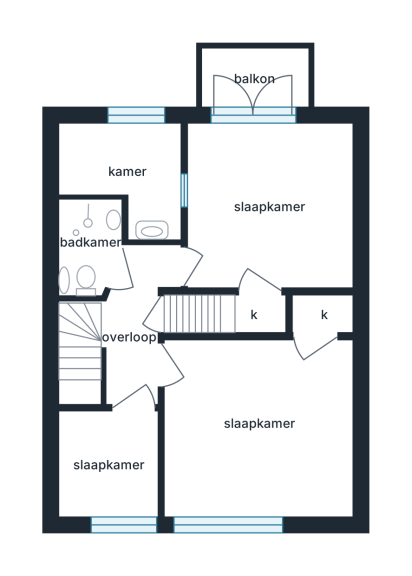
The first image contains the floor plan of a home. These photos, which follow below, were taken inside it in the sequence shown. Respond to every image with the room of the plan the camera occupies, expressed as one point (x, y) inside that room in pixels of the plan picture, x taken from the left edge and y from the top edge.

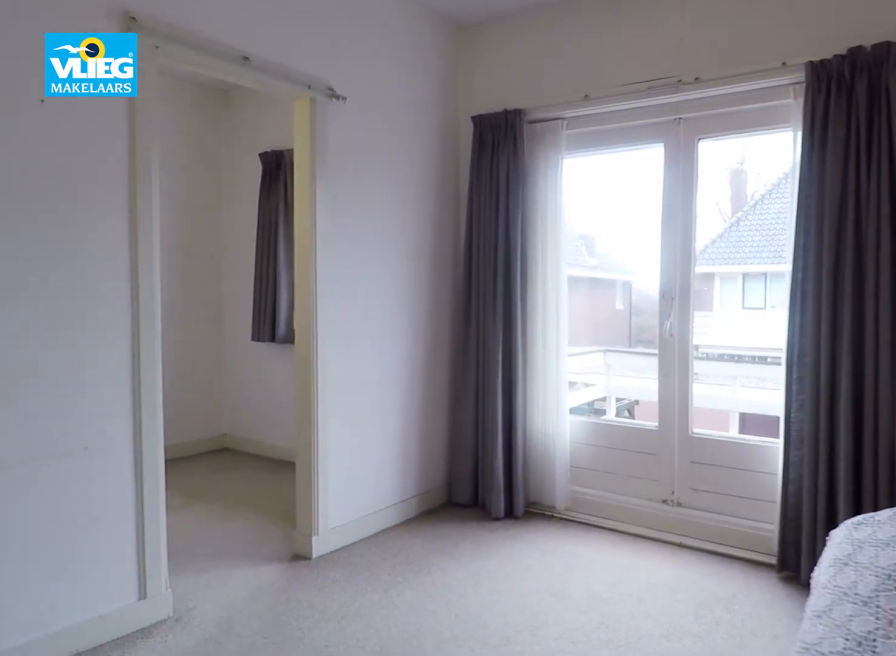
(246, 273)
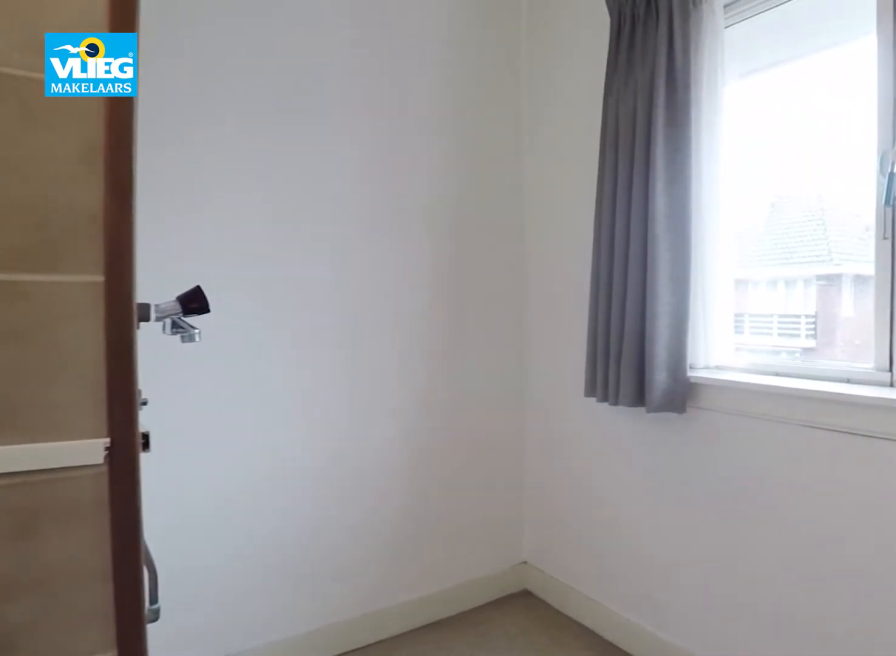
(112, 160)
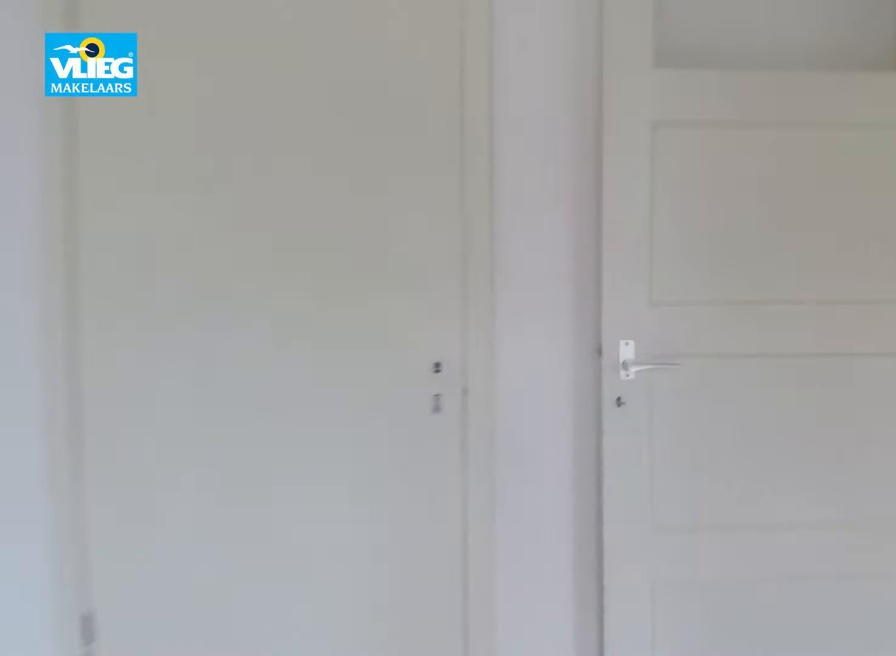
(246, 273)
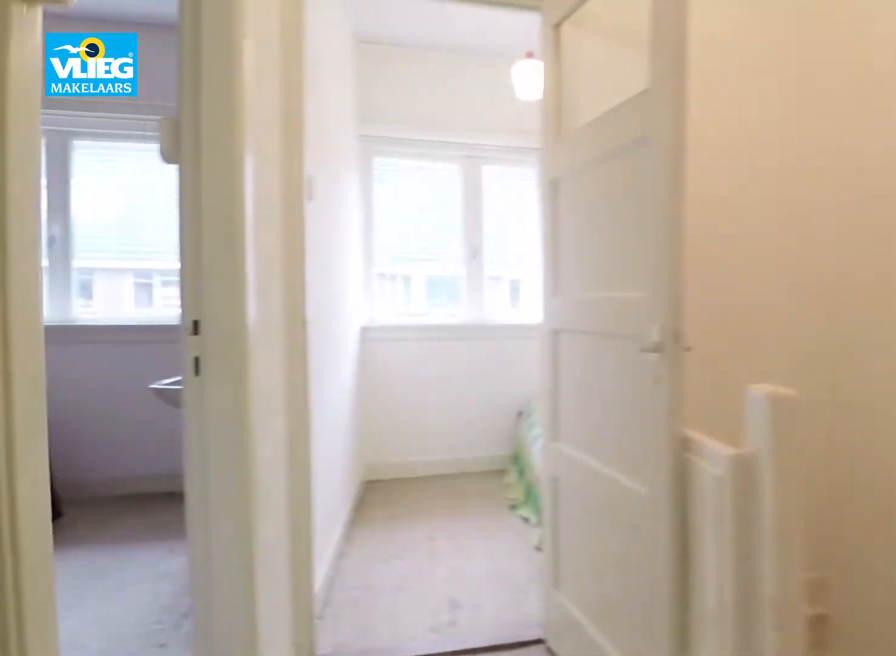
(124, 332)
